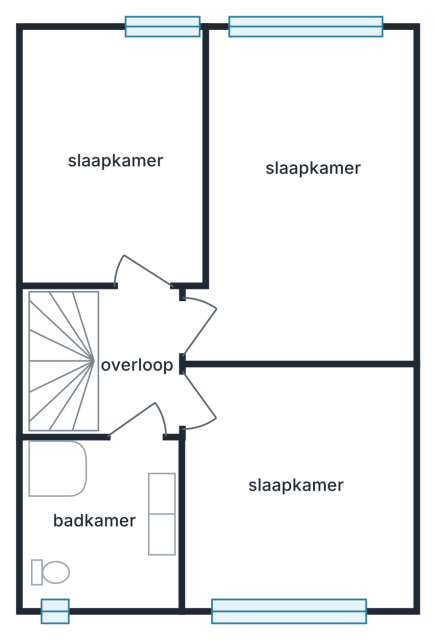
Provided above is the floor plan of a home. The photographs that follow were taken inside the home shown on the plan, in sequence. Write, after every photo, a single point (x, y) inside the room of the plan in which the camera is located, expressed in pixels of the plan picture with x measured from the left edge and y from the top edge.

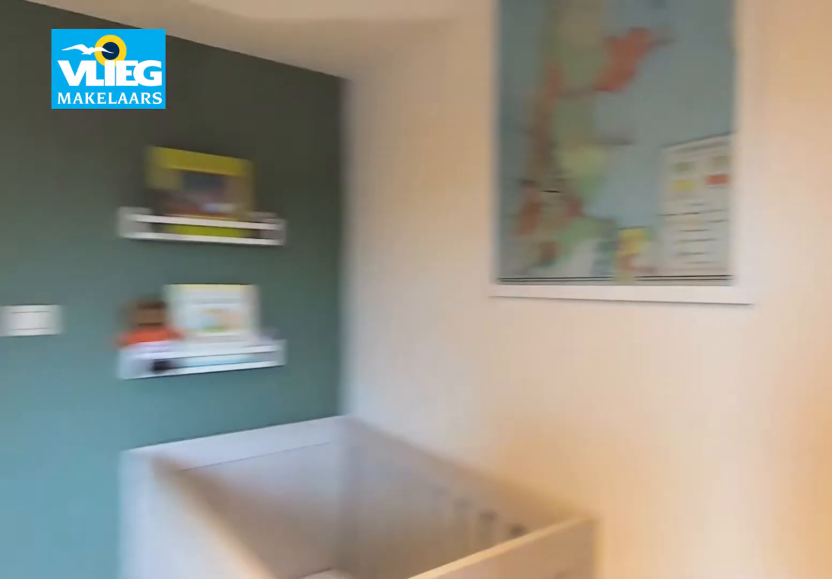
(105, 140)
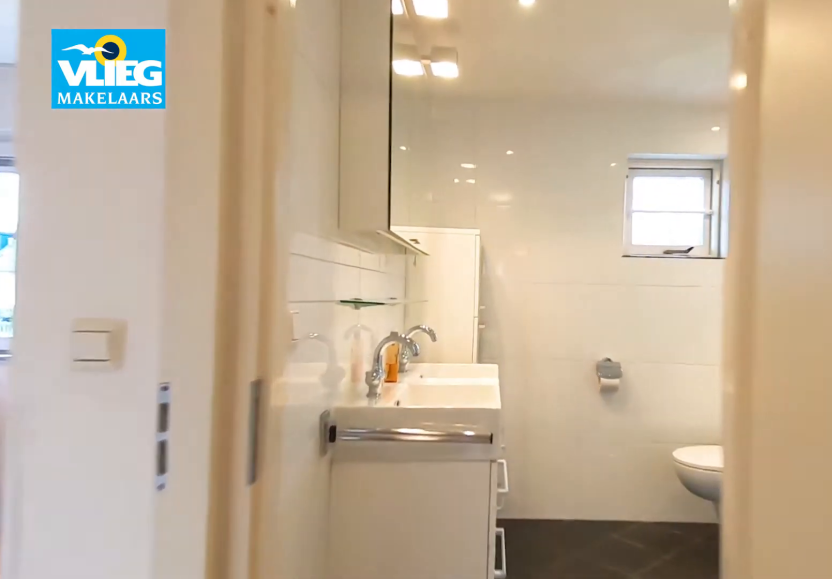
(136, 367)
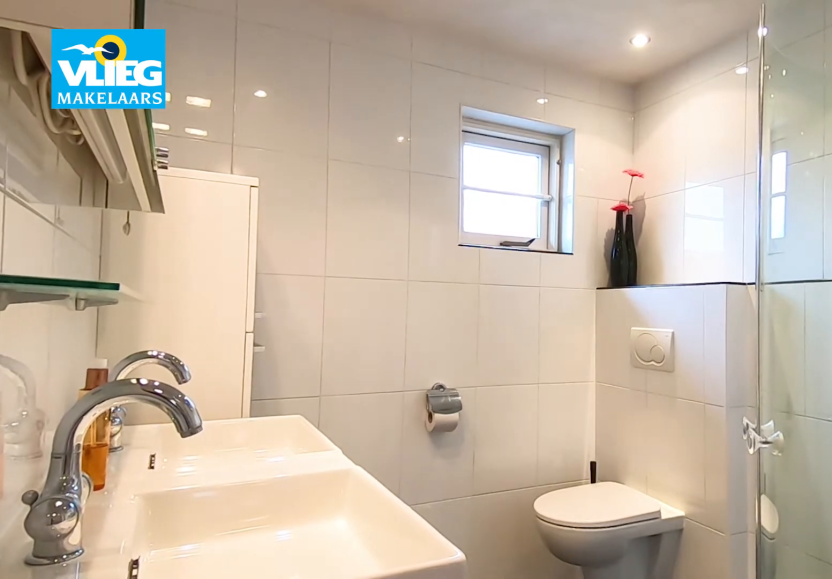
(104, 518)
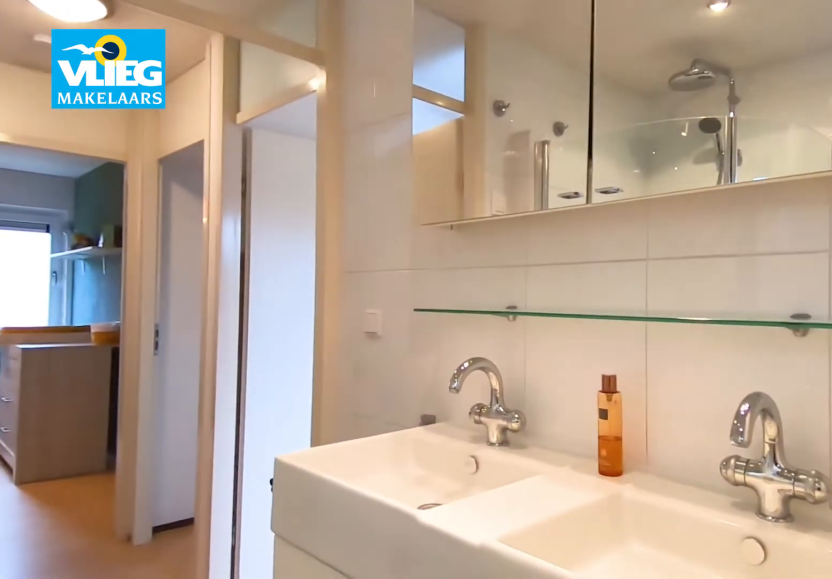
(104, 518)
